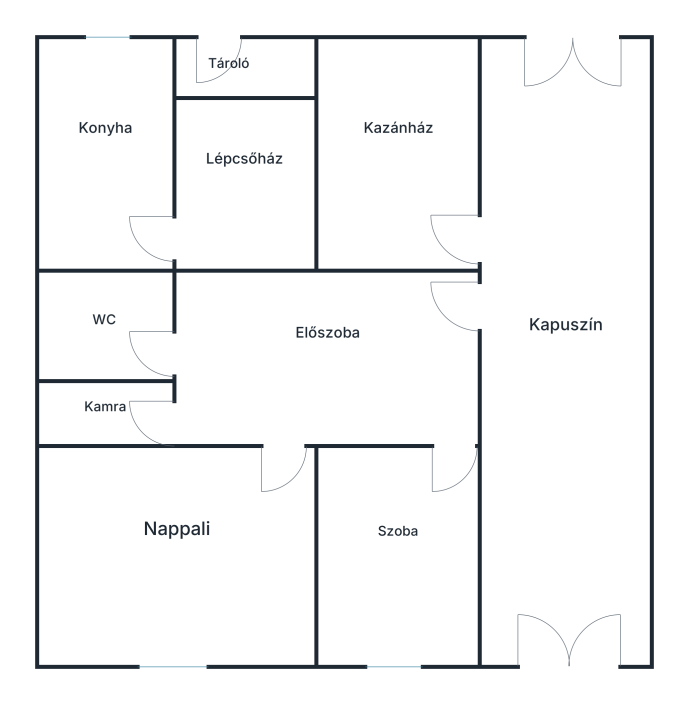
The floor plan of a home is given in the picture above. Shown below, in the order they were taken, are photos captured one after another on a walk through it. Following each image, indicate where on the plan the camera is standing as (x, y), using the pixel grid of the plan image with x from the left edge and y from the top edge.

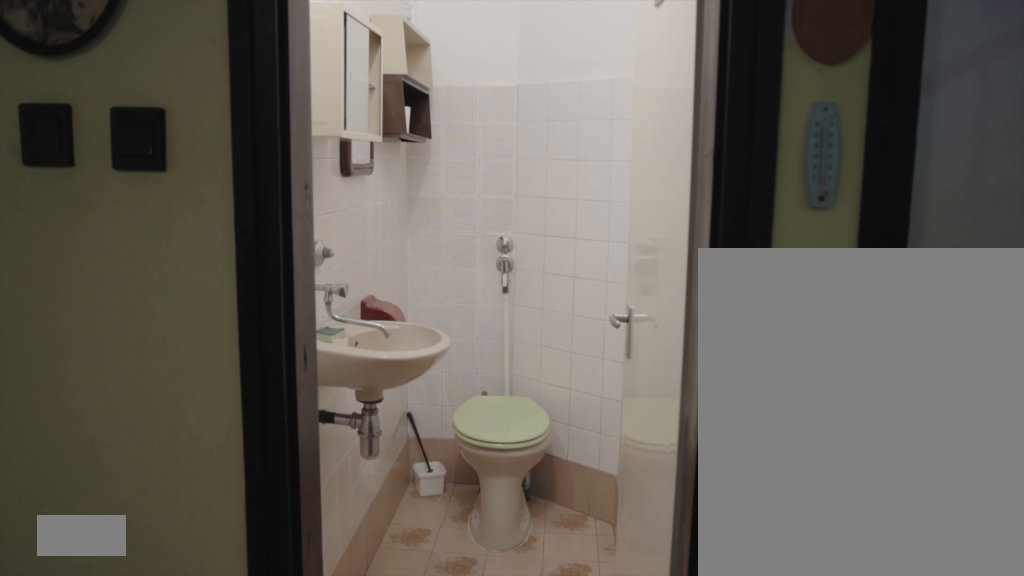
(192, 357)
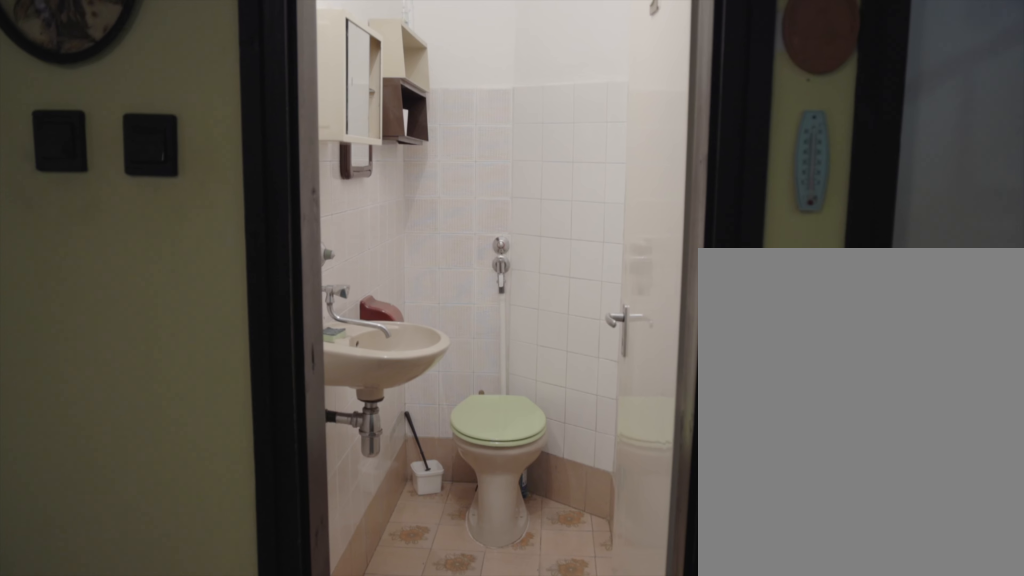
(196, 357)
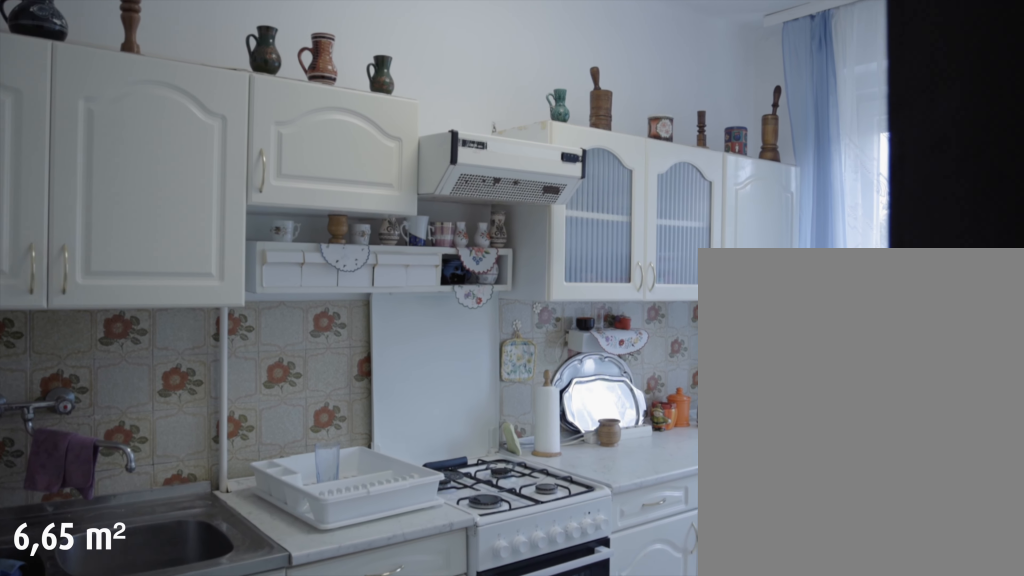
(192, 238)
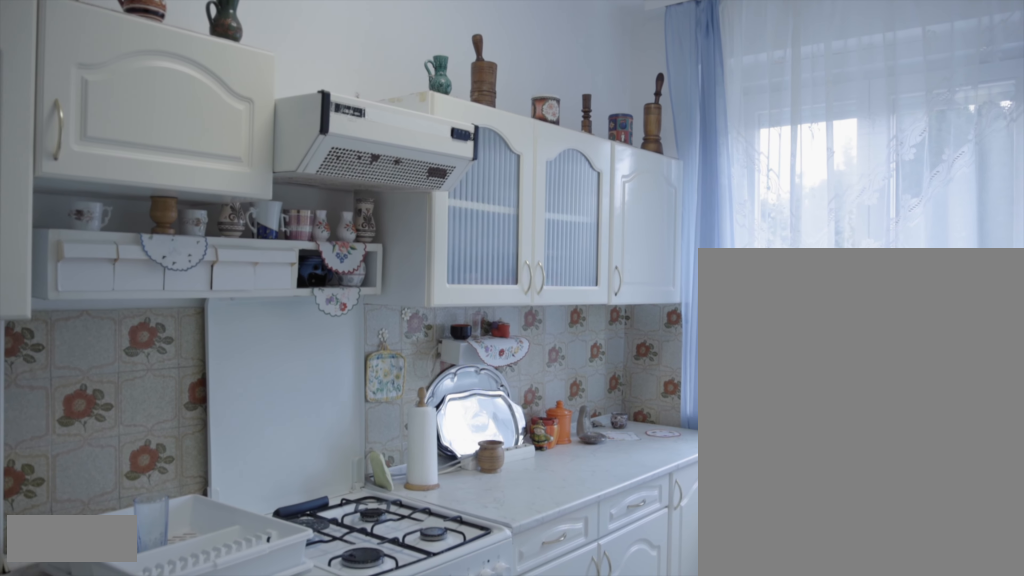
(133, 210)
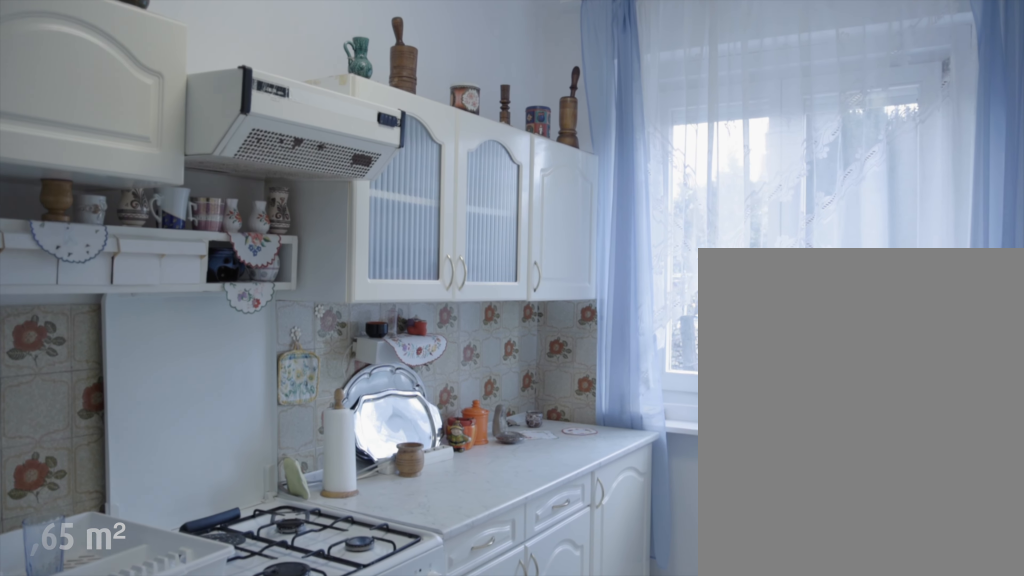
(115, 202)
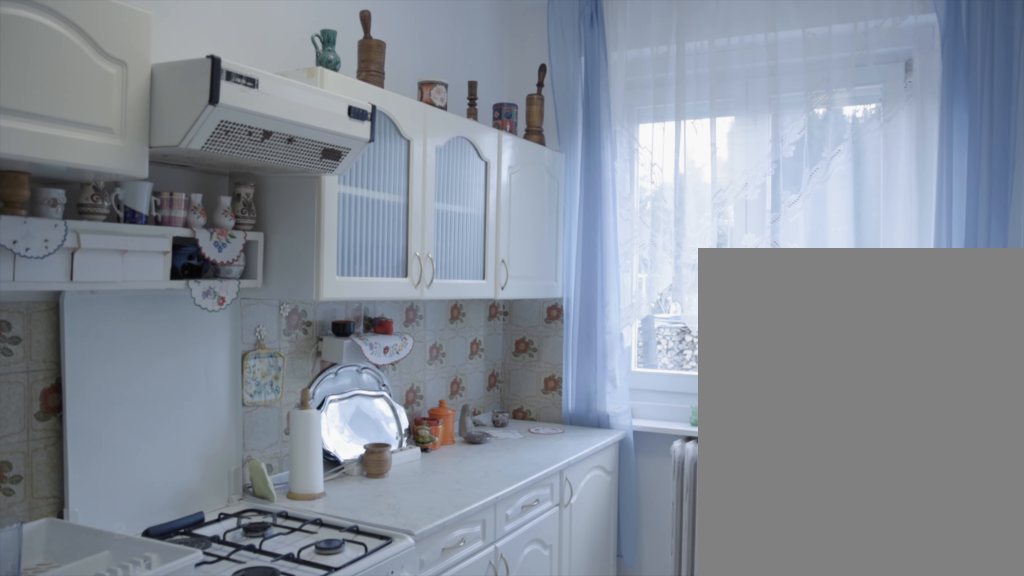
(111, 200)
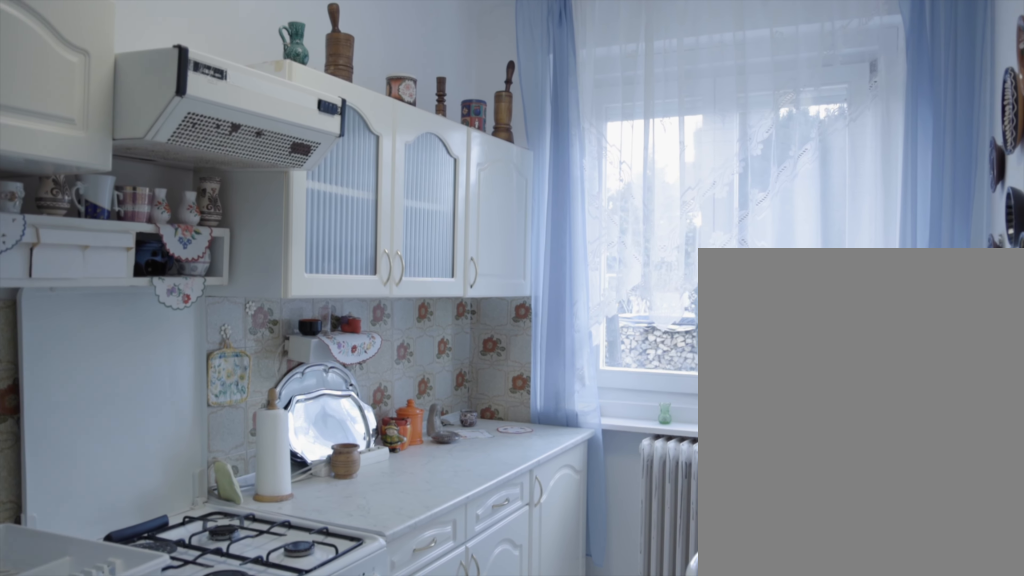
(109, 199)
